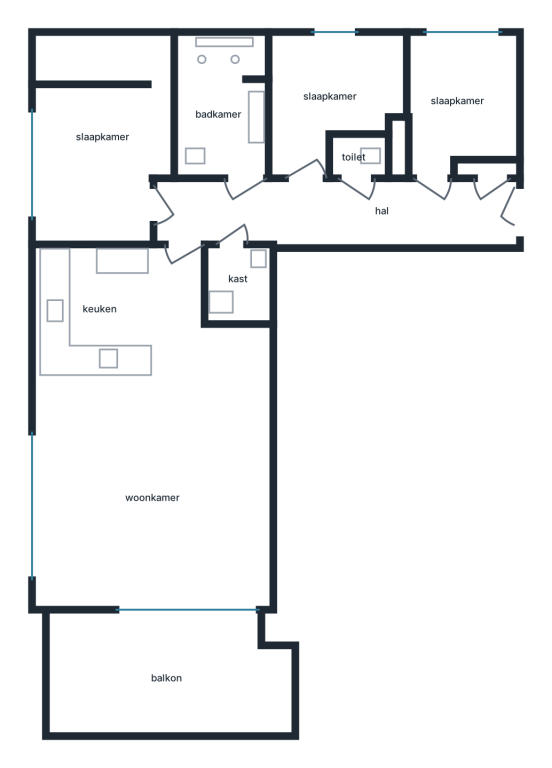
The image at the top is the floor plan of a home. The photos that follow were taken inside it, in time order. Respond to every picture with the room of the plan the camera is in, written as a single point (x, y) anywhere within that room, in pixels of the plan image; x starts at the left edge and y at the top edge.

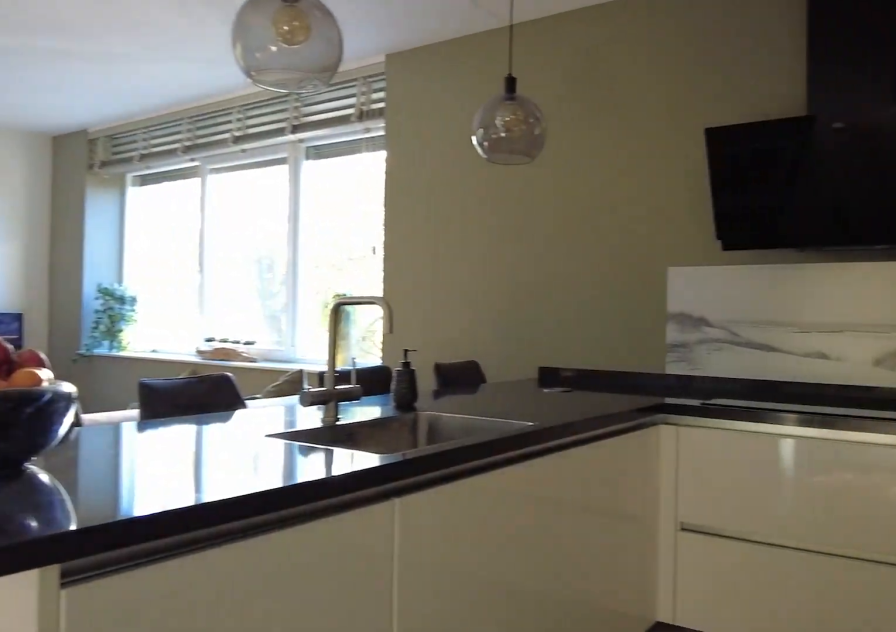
(148, 435)
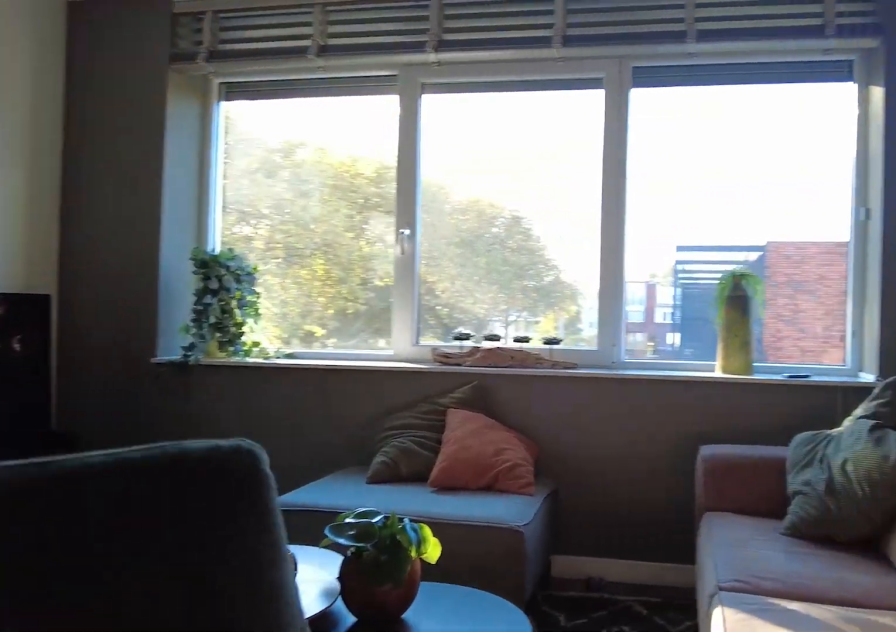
(148, 435)
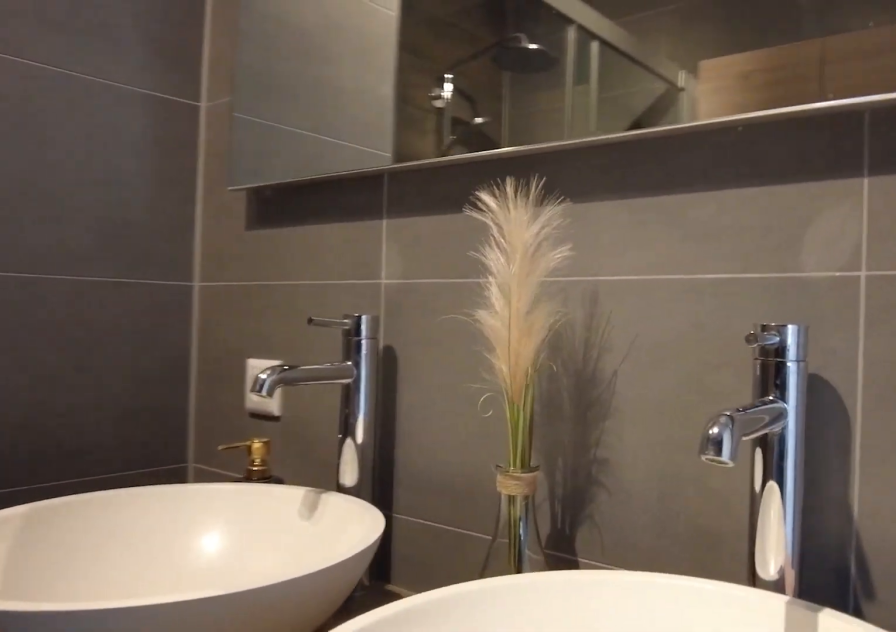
(222, 108)
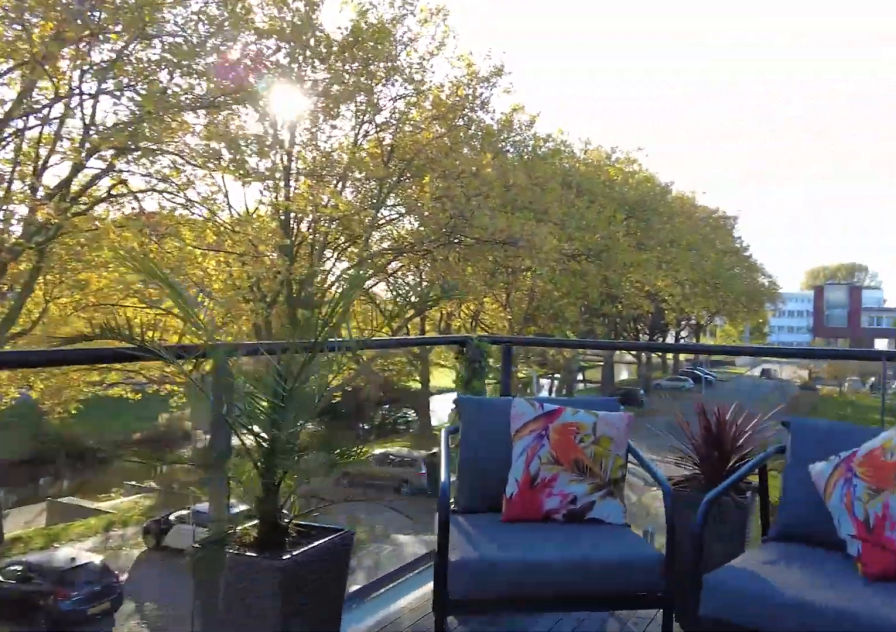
(167, 675)
